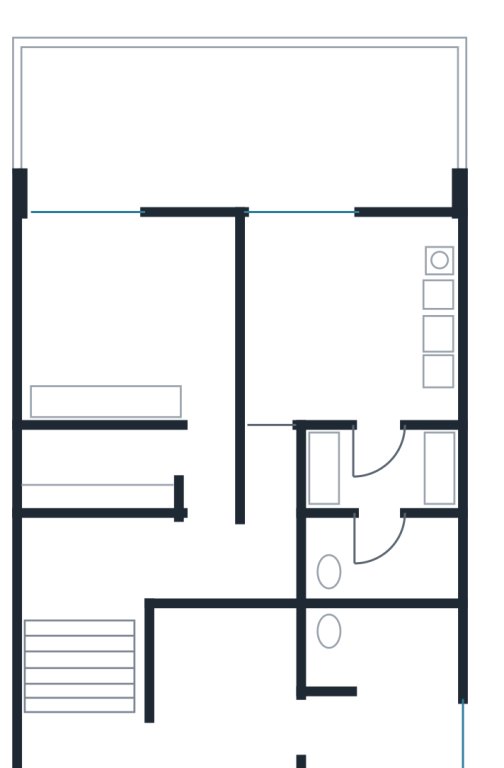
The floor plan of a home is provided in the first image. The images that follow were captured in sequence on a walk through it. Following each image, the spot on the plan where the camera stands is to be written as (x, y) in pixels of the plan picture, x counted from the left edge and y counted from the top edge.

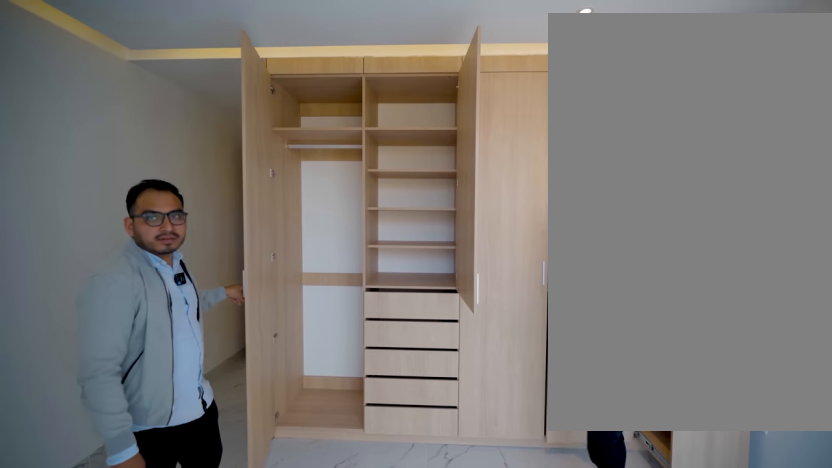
(122, 326)
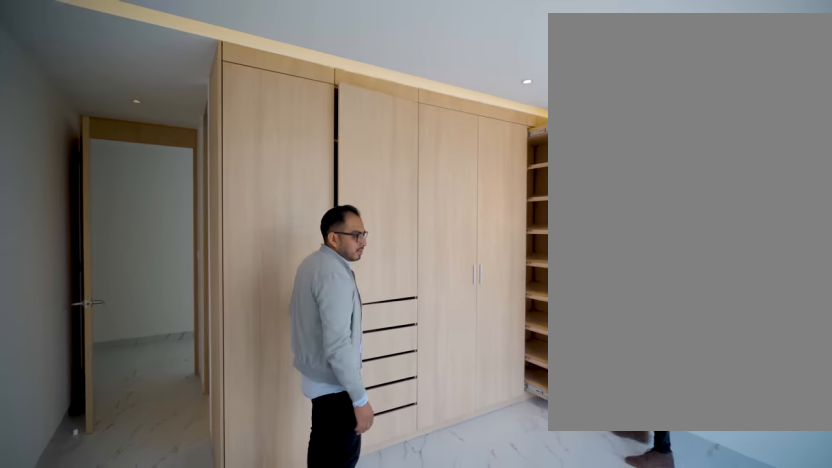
(194, 273)
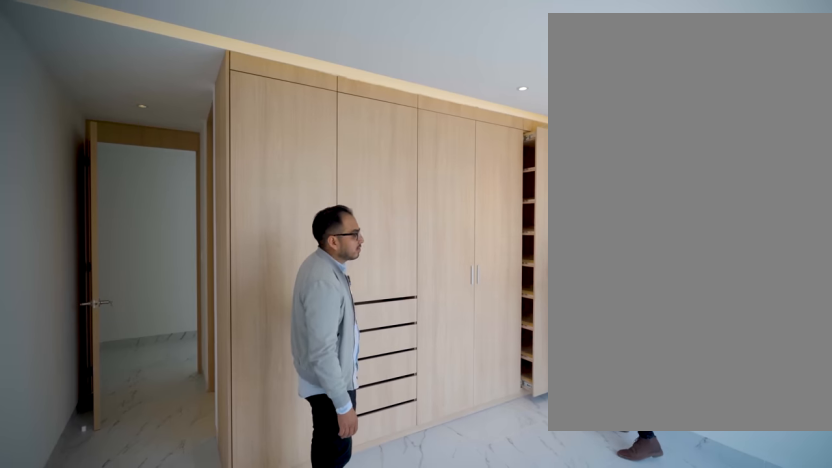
(195, 273)
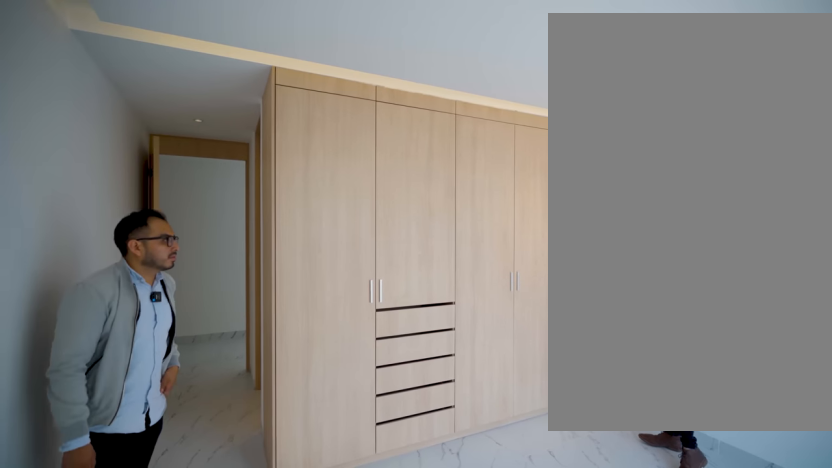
(195, 273)
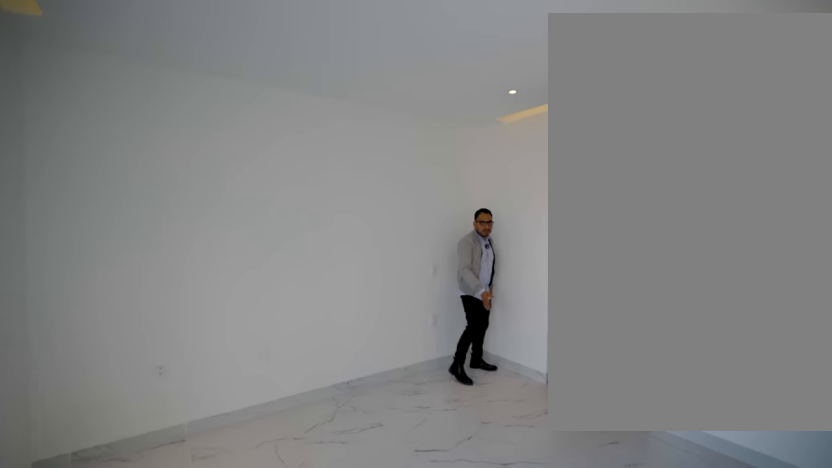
(323, 268)
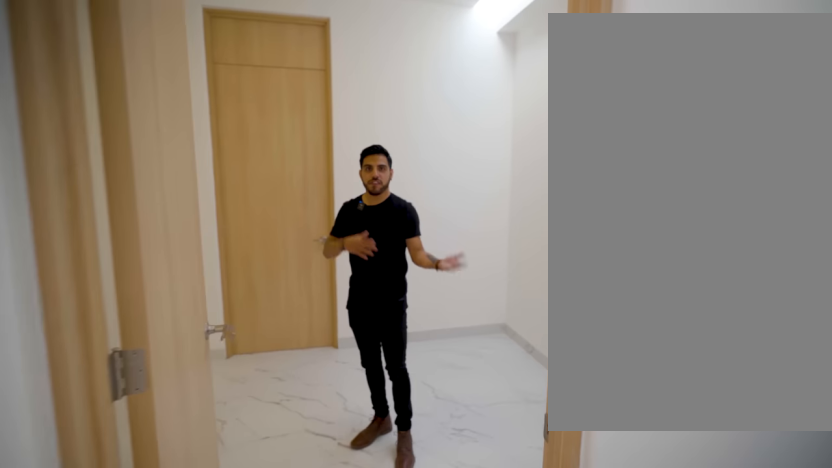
(77, 744)
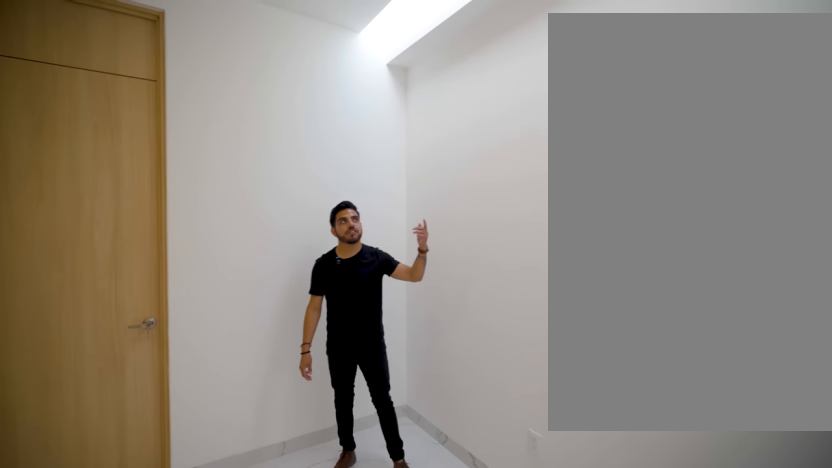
(214, 747)
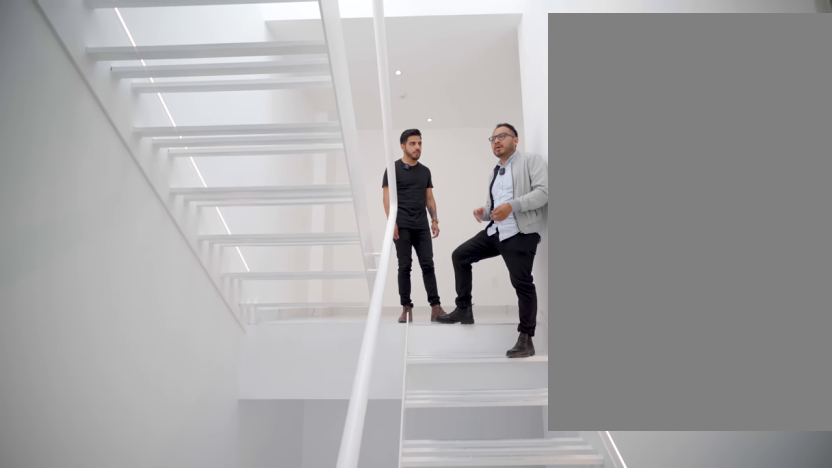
(128, 744)
